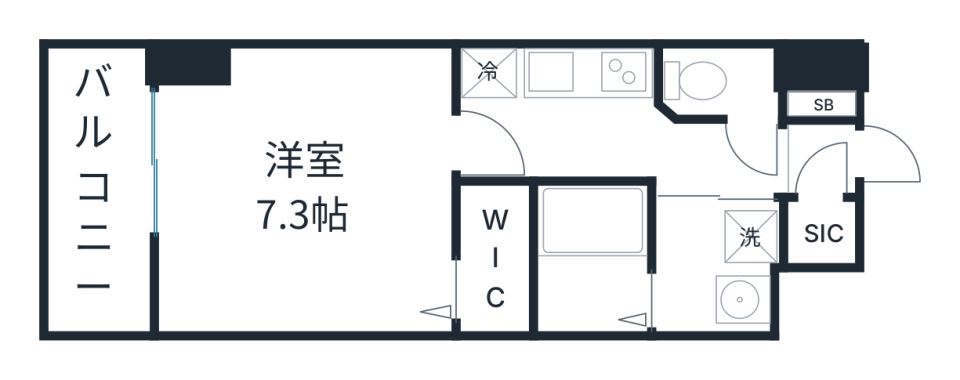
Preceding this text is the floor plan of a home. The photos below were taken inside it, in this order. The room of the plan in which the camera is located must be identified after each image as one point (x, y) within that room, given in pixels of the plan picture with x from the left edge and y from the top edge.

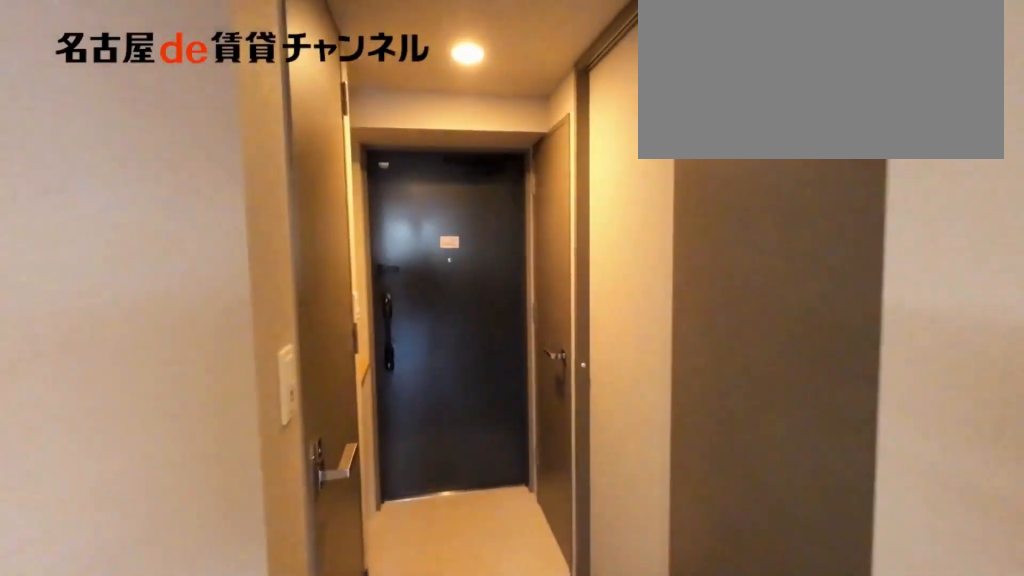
(617, 145)
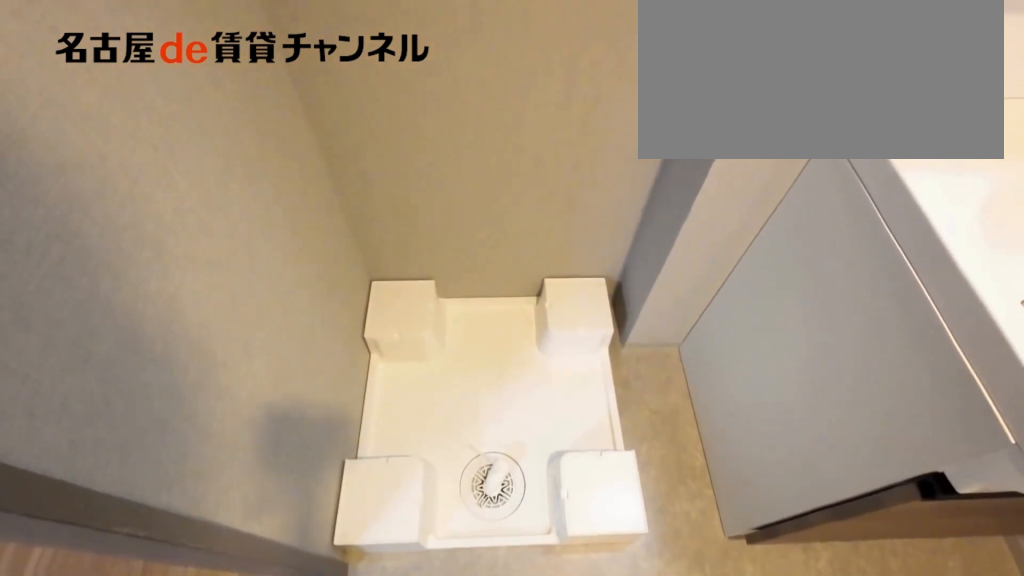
(717, 268)
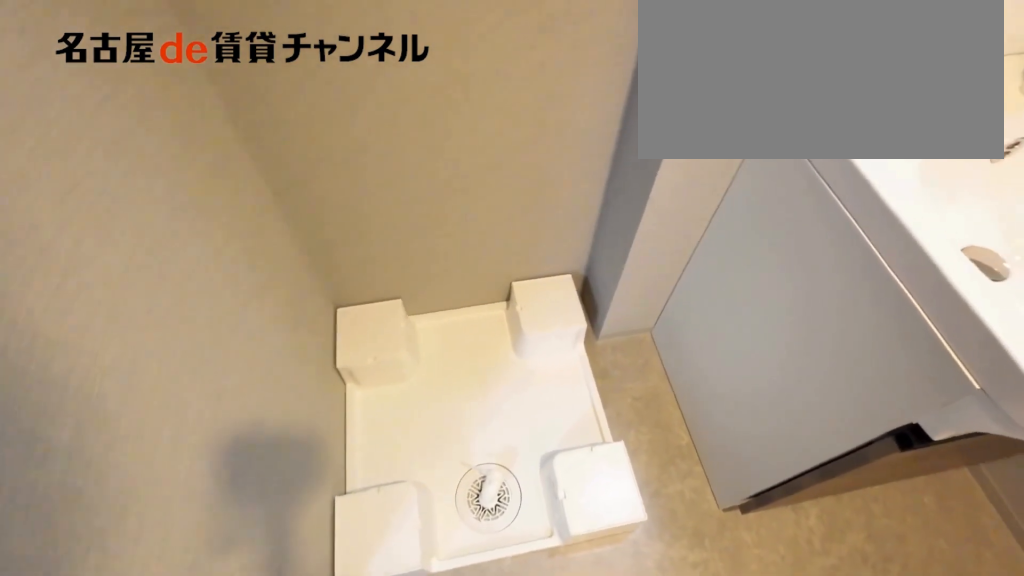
(717, 268)
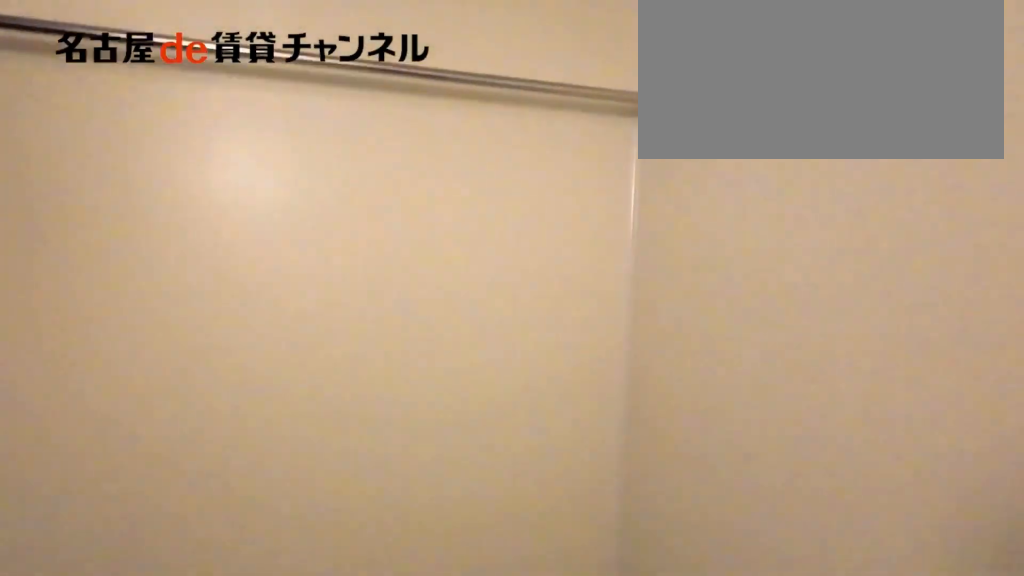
(592, 260)
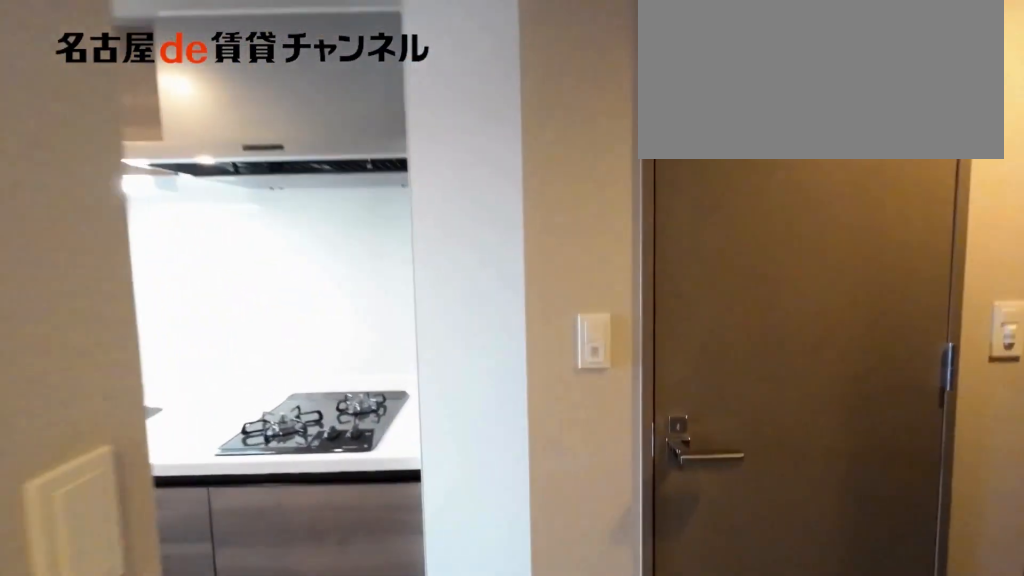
(617, 145)
